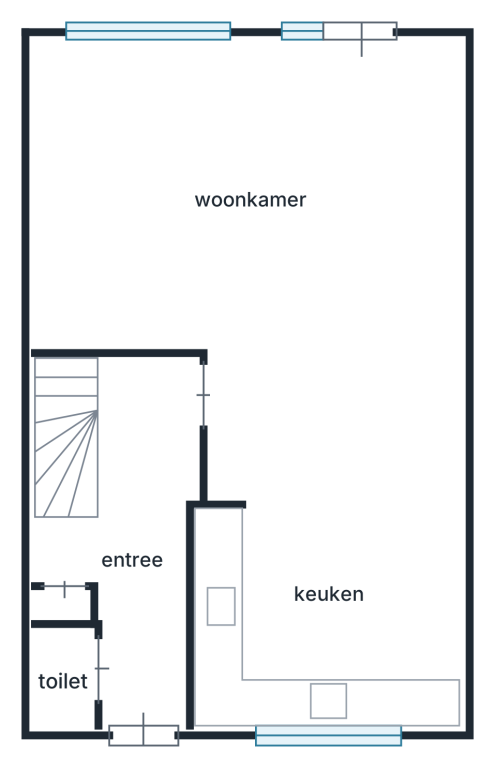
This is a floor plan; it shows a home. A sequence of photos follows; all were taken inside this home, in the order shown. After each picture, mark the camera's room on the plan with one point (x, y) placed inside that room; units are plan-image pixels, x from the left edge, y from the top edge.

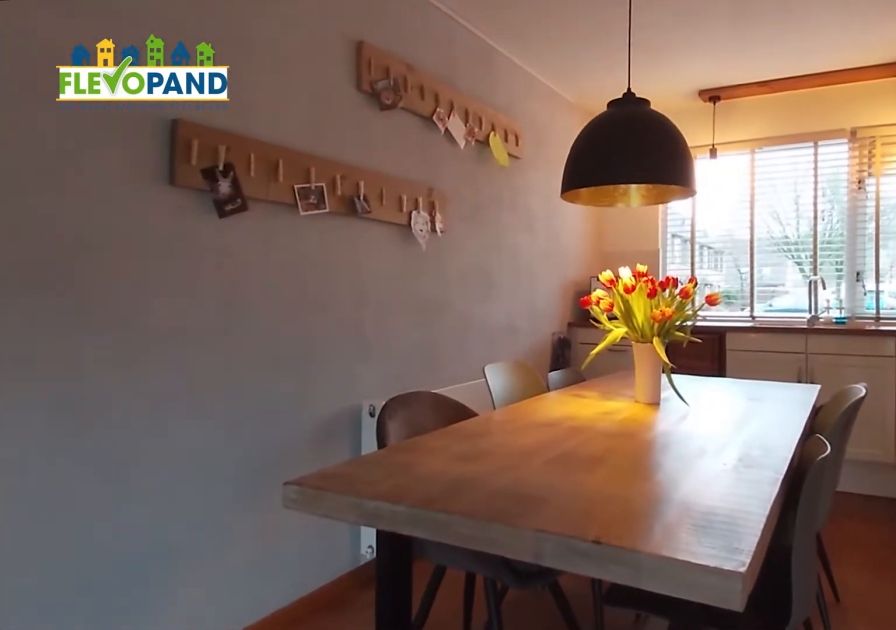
(458, 270)
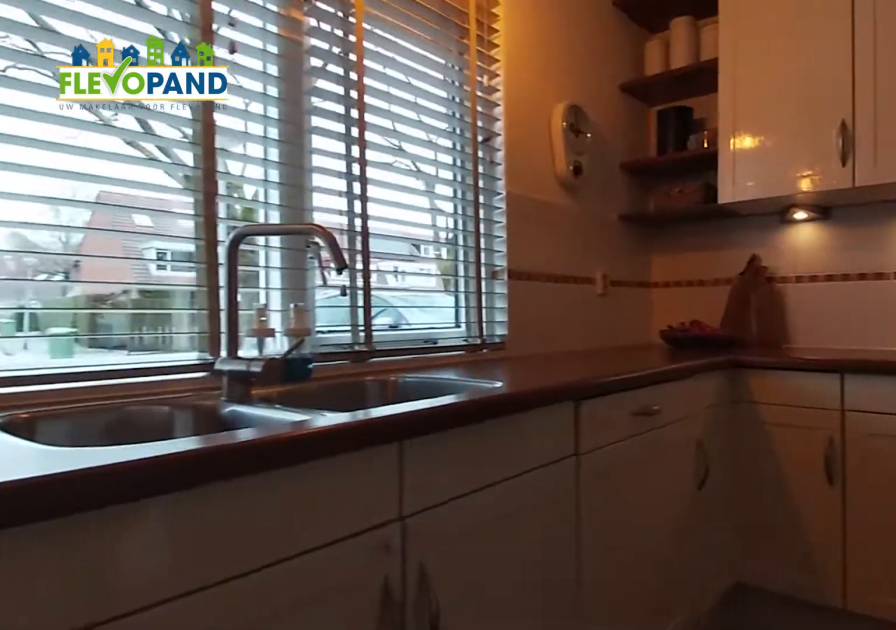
(328, 614)
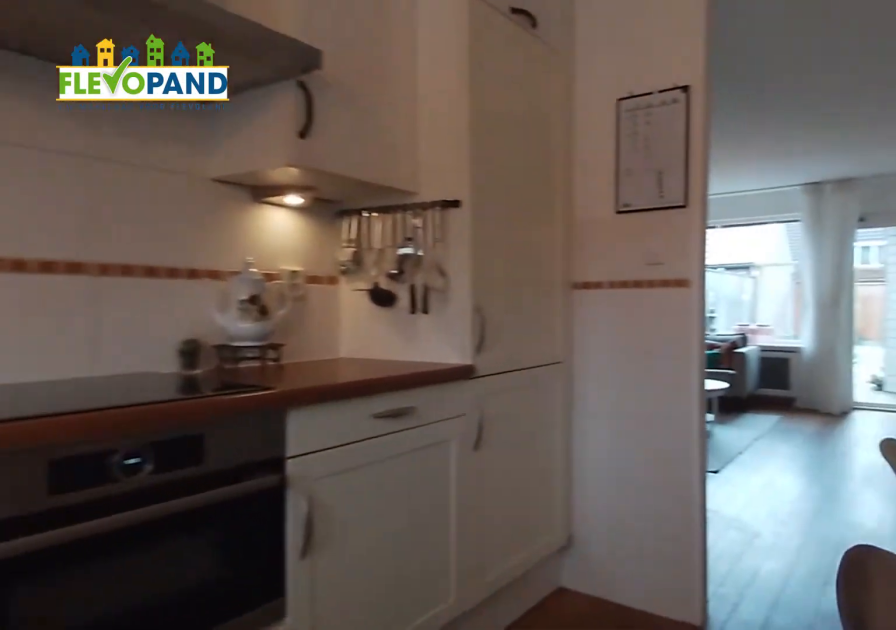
(328, 614)
